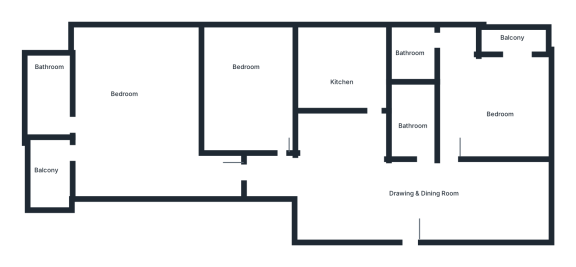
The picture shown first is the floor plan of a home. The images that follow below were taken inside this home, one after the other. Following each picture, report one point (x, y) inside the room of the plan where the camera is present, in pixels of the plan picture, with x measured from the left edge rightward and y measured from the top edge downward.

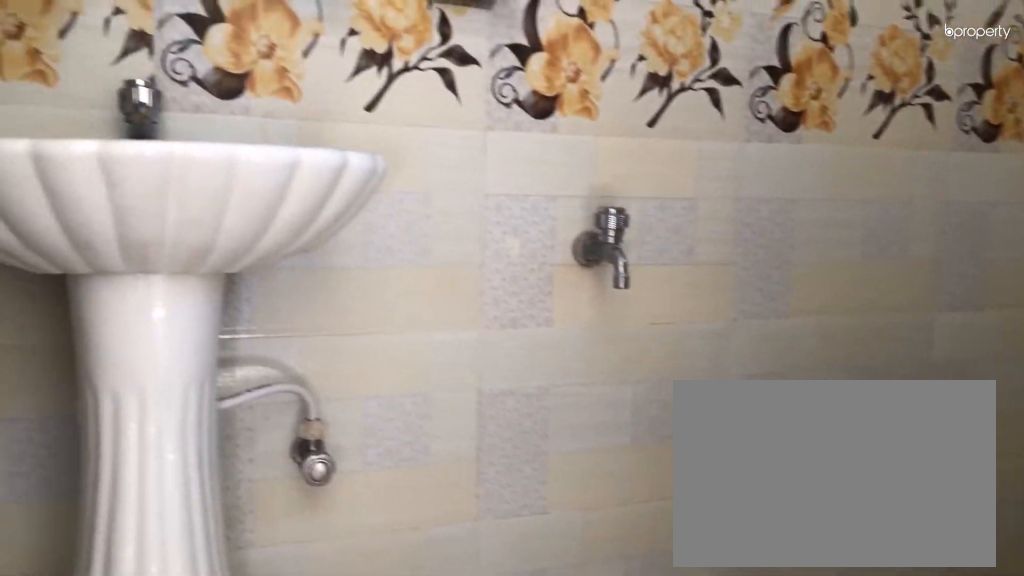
(46, 95)
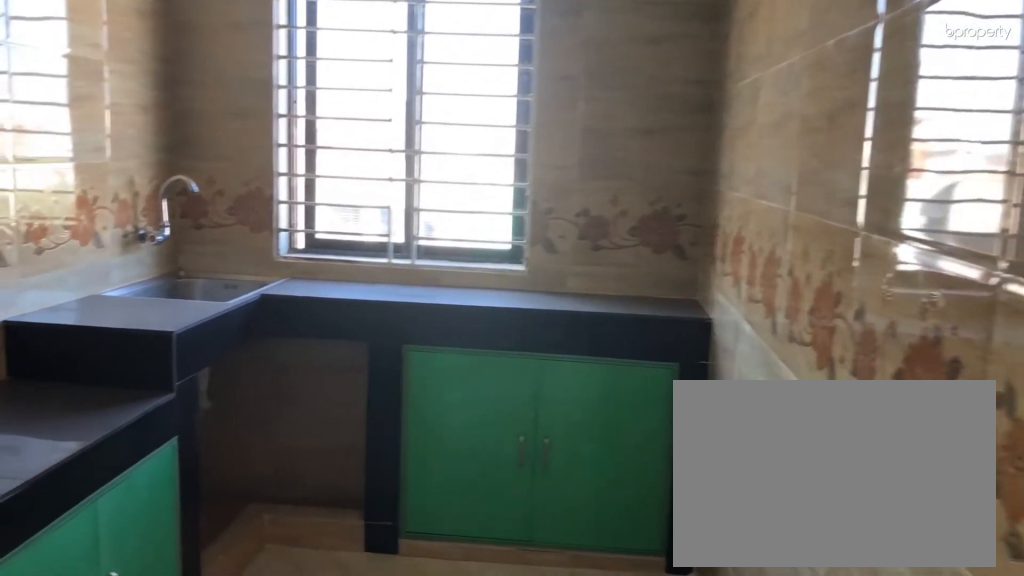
(346, 73)
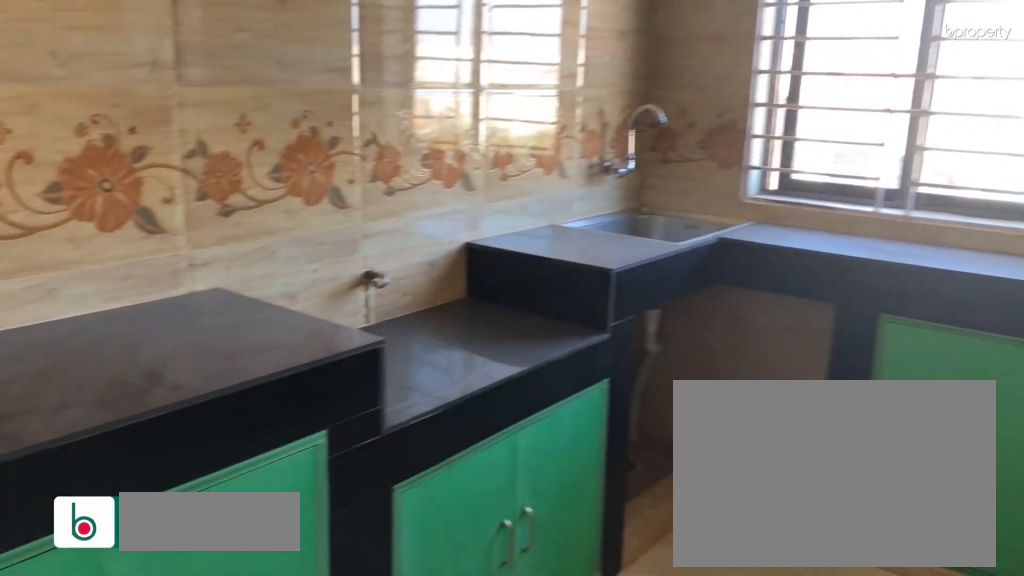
(346, 73)
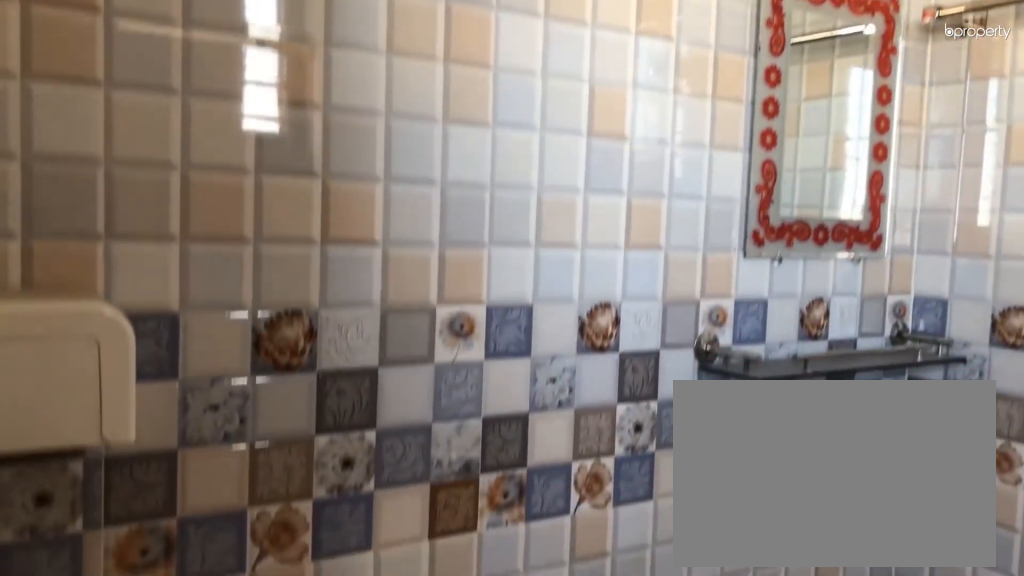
(412, 60)
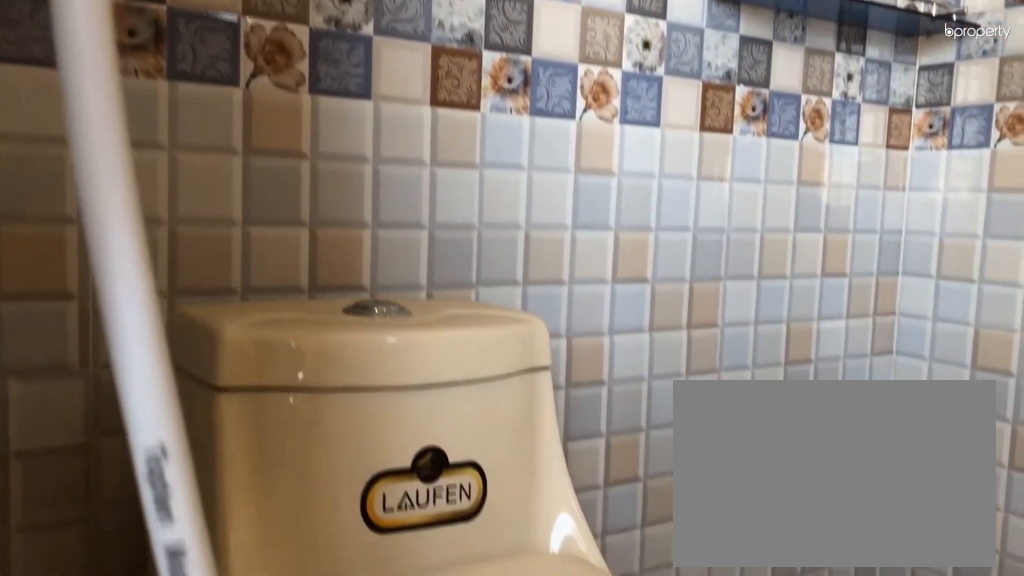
(412, 60)
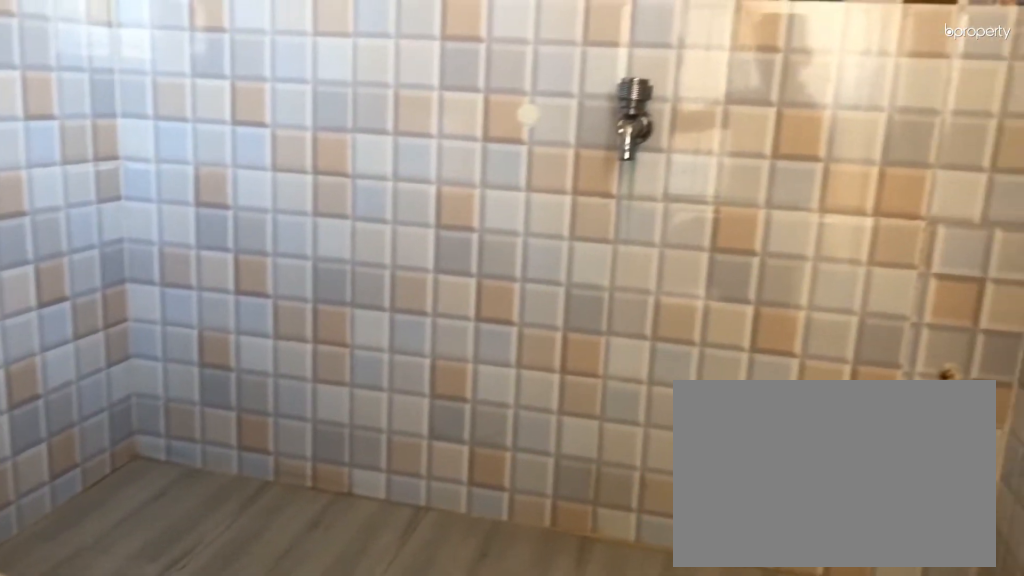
(412, 60)
